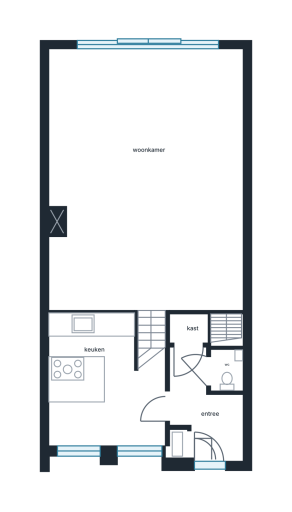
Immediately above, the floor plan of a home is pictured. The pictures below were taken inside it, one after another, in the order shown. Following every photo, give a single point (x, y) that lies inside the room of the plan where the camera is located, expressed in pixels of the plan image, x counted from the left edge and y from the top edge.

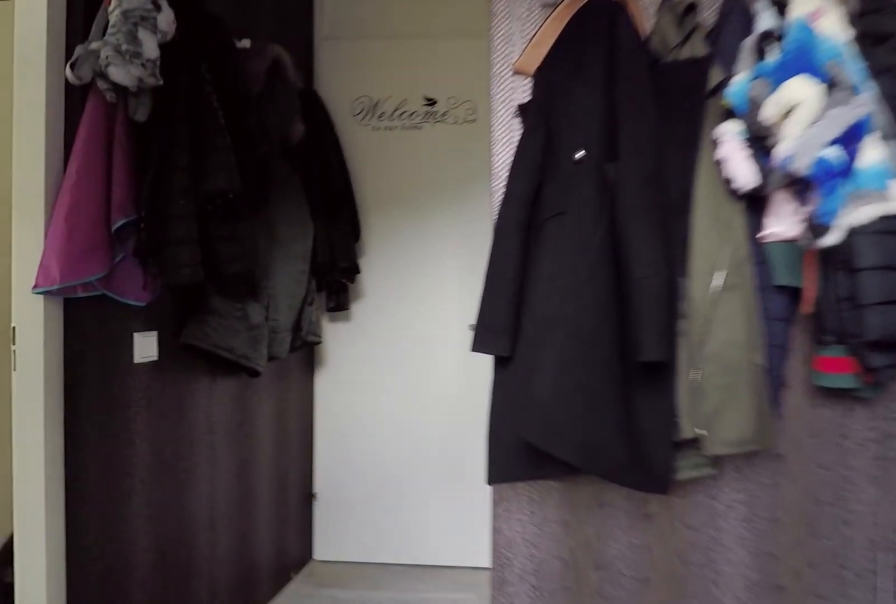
(204, 409)
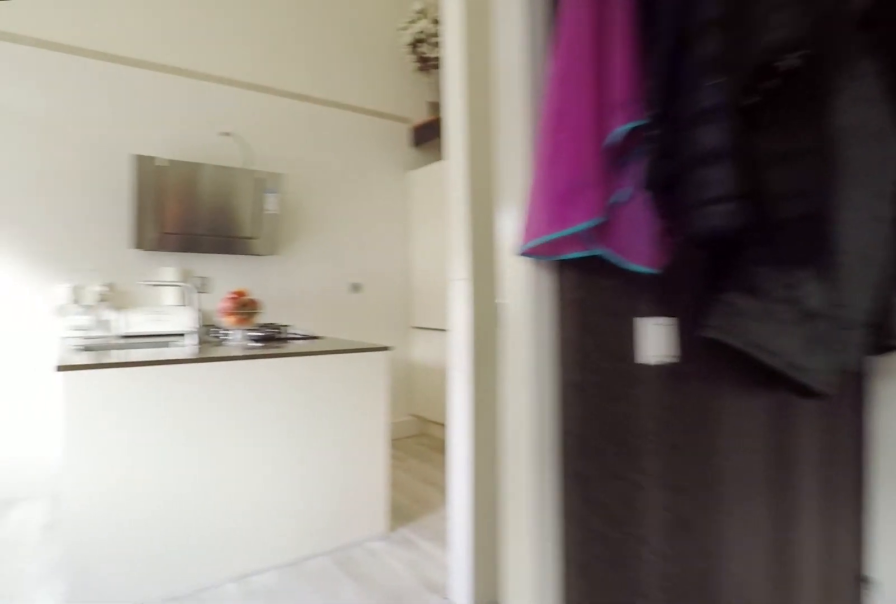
(204, 409)
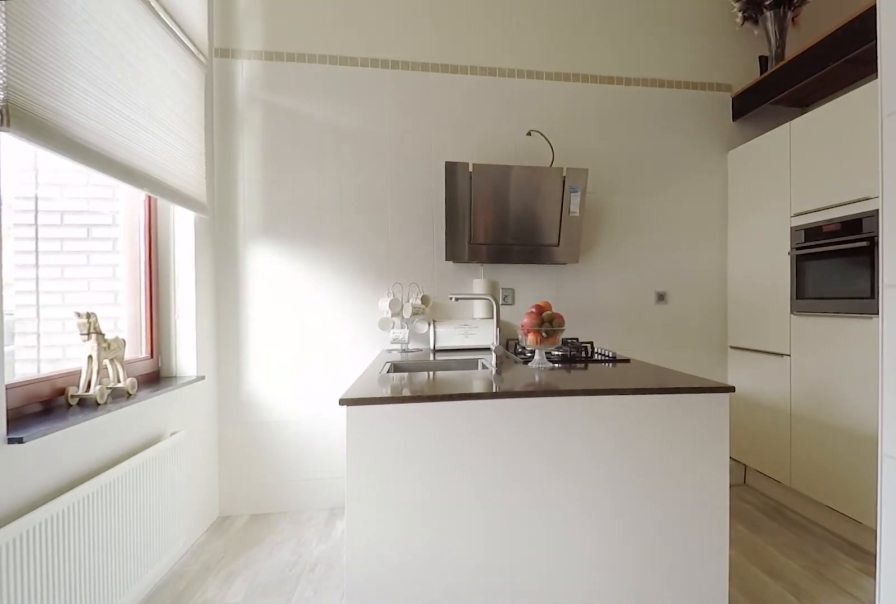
(103, 383)
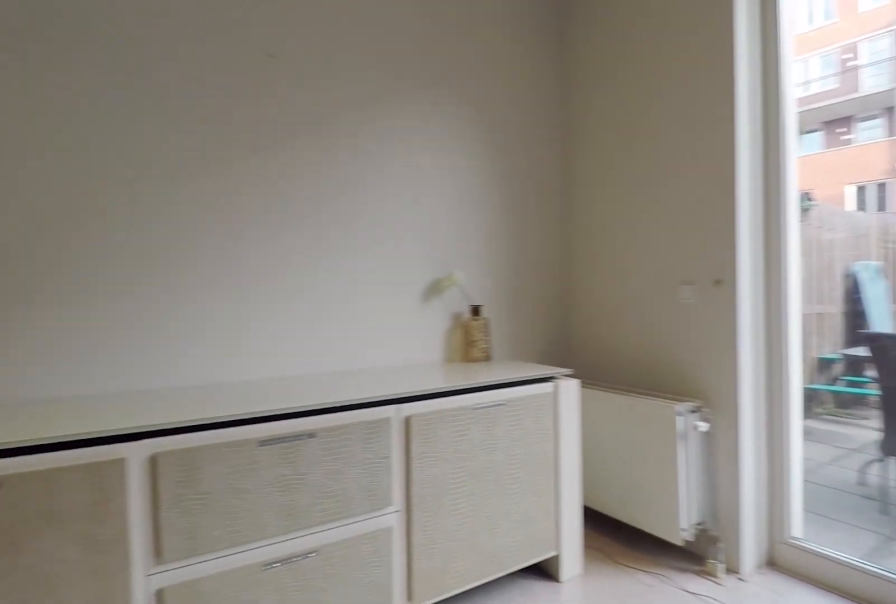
(142, 163)
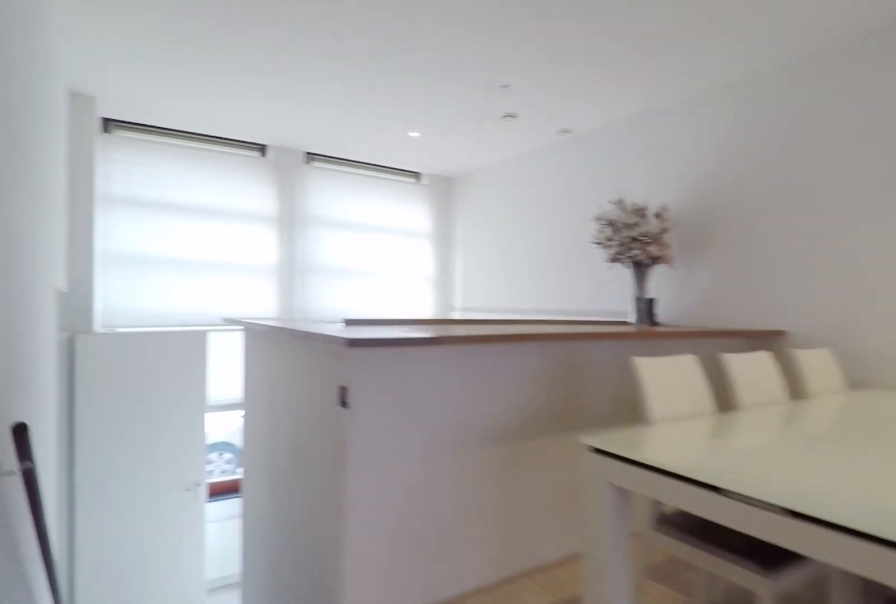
(142, 163)
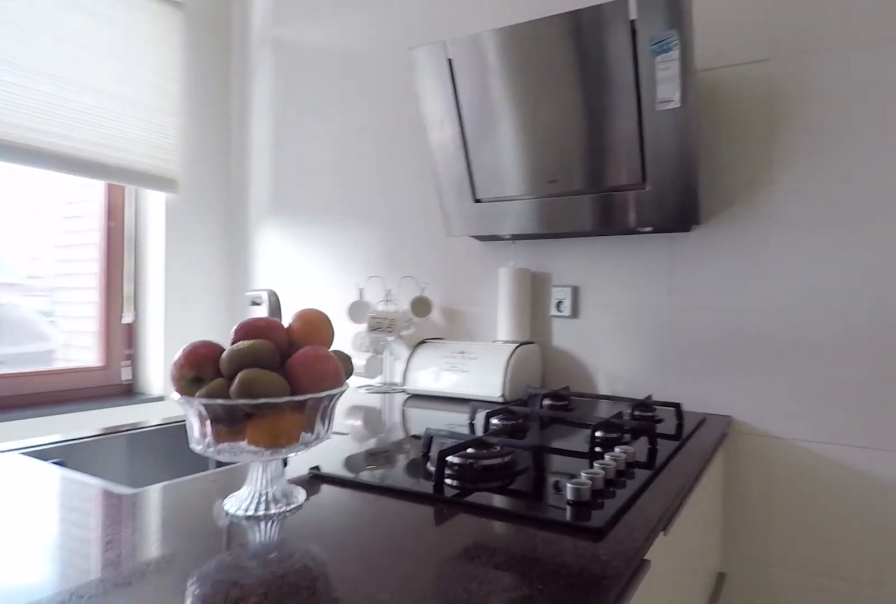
(103, 383)
